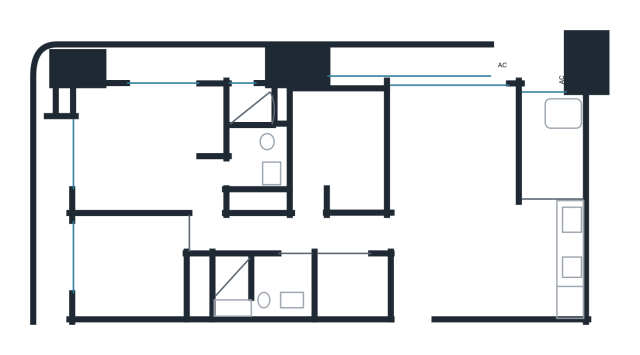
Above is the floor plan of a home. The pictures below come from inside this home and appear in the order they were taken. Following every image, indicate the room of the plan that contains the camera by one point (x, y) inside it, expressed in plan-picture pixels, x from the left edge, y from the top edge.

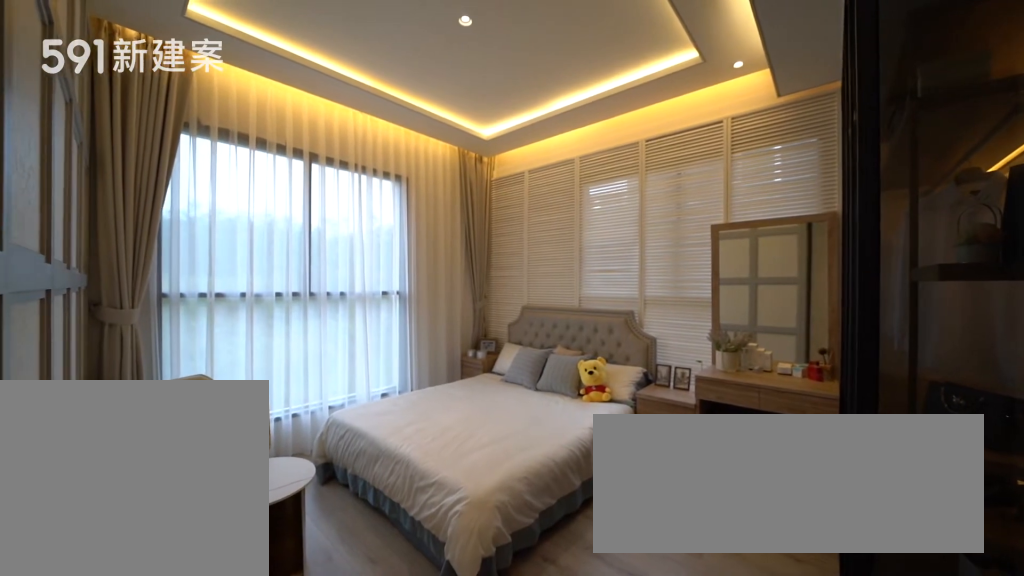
(147, 145)
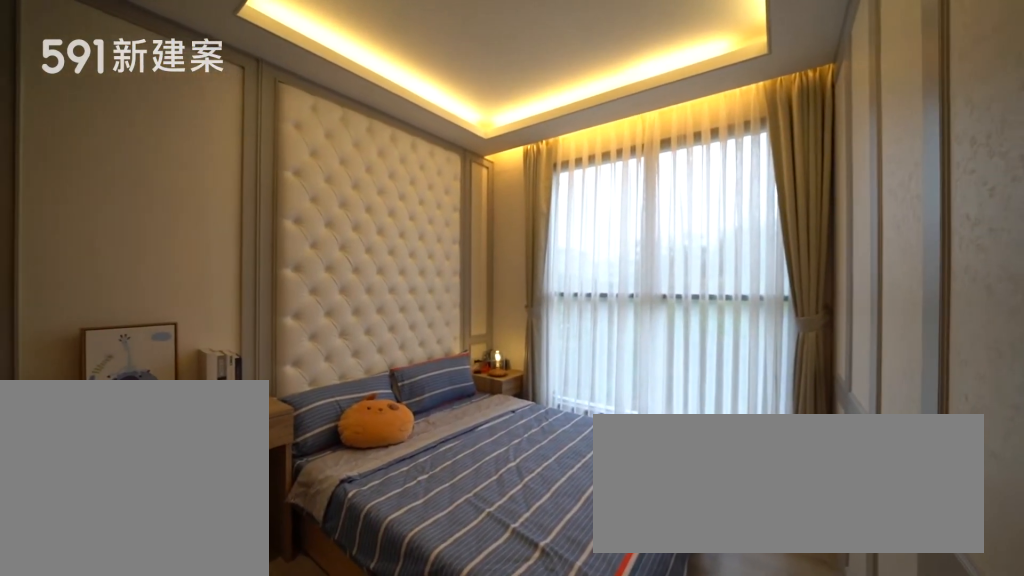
(136, 268)
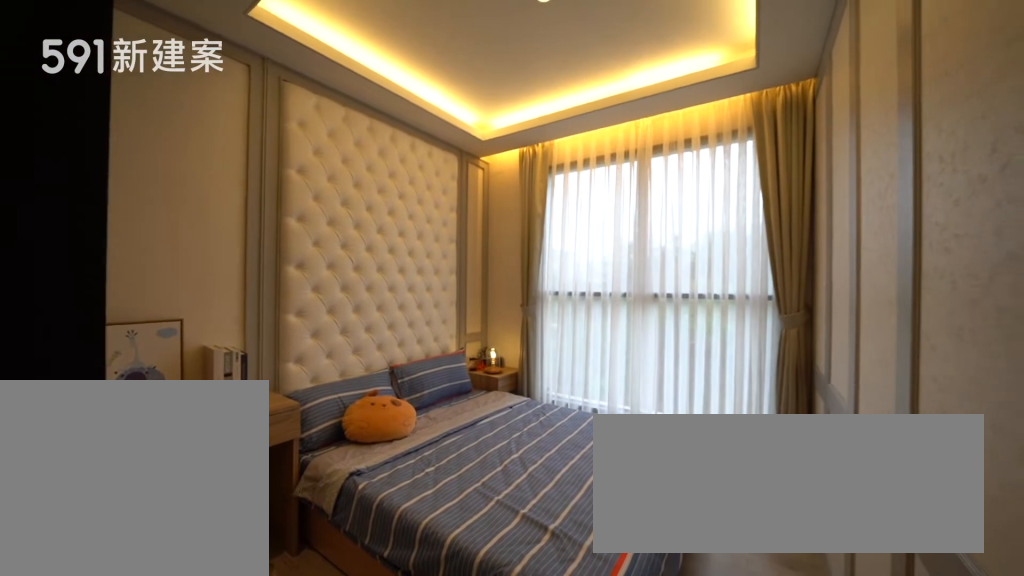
(136, 268)
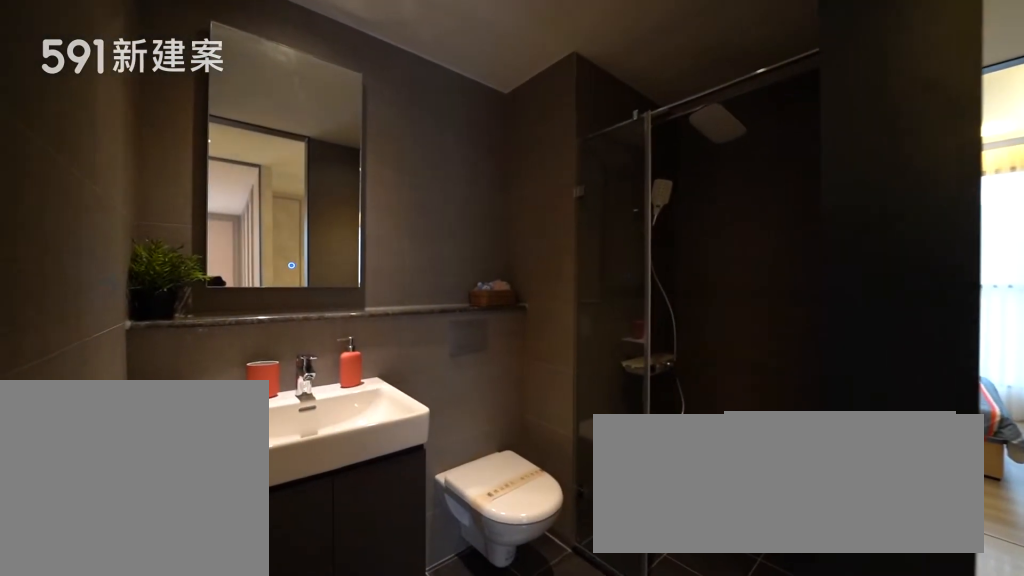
(258, 287)
